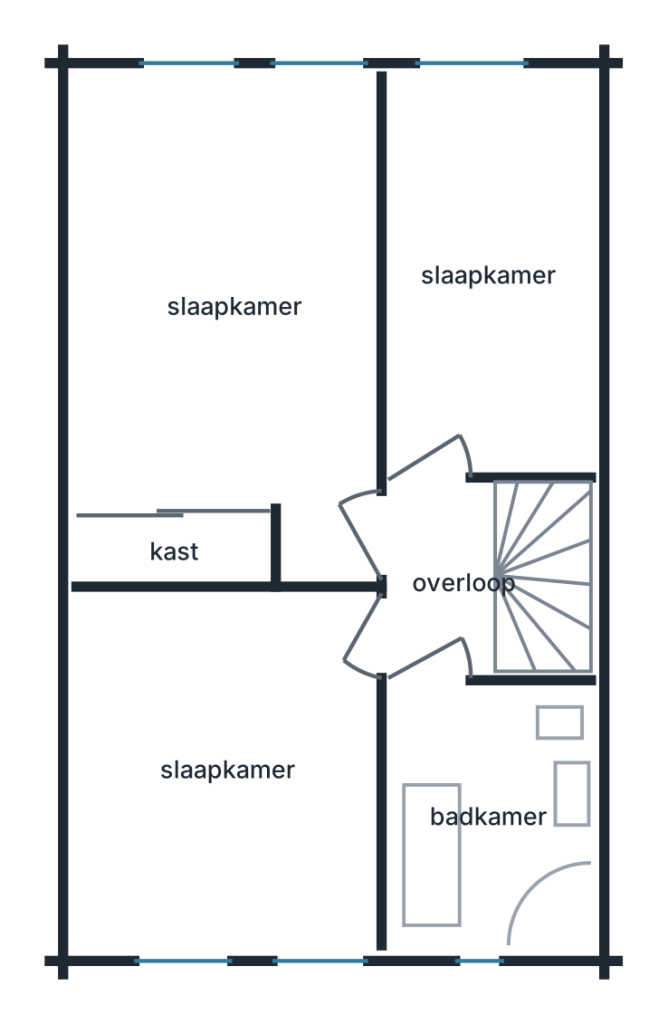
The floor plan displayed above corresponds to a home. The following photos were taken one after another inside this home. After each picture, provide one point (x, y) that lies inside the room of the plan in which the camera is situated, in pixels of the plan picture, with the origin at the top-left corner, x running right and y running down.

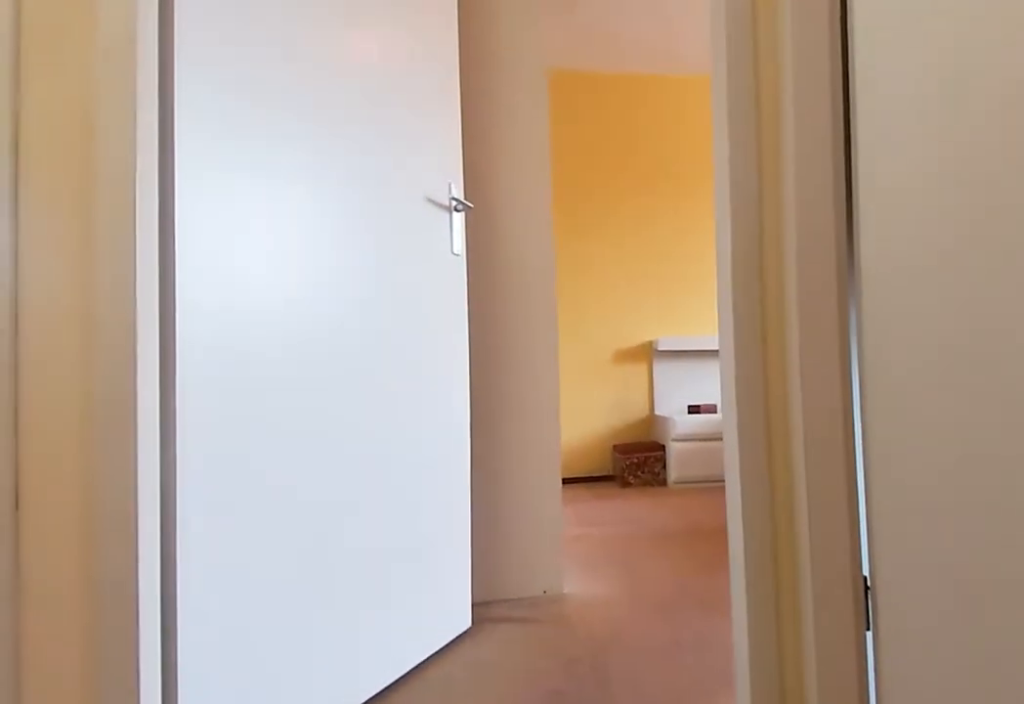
(444, 579)
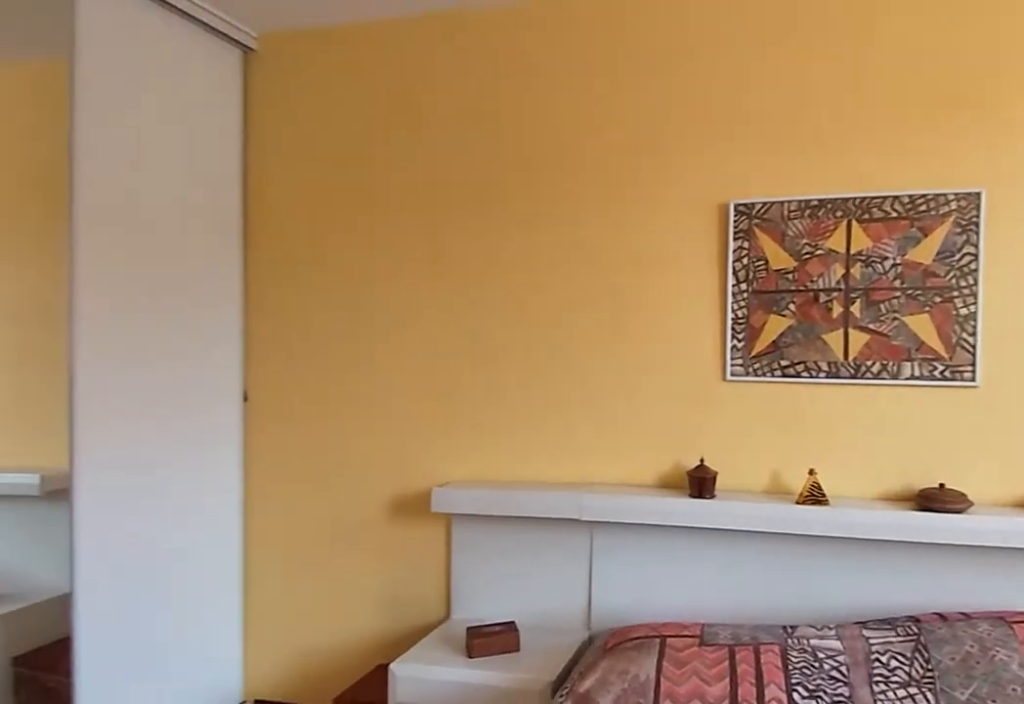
(185, 373)
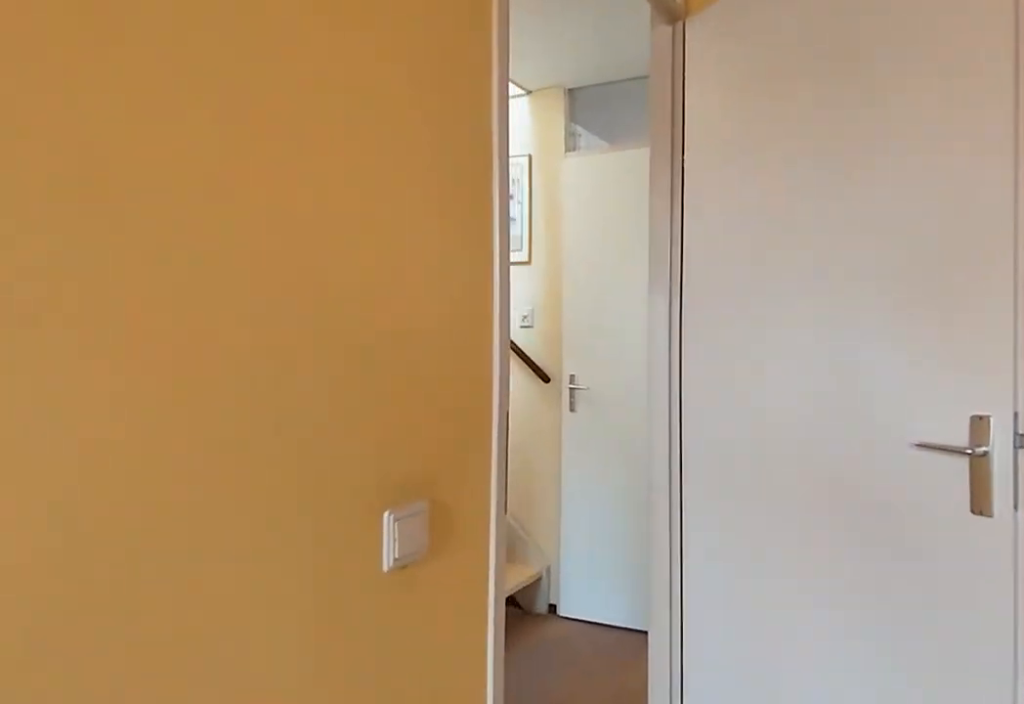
(185, 373)
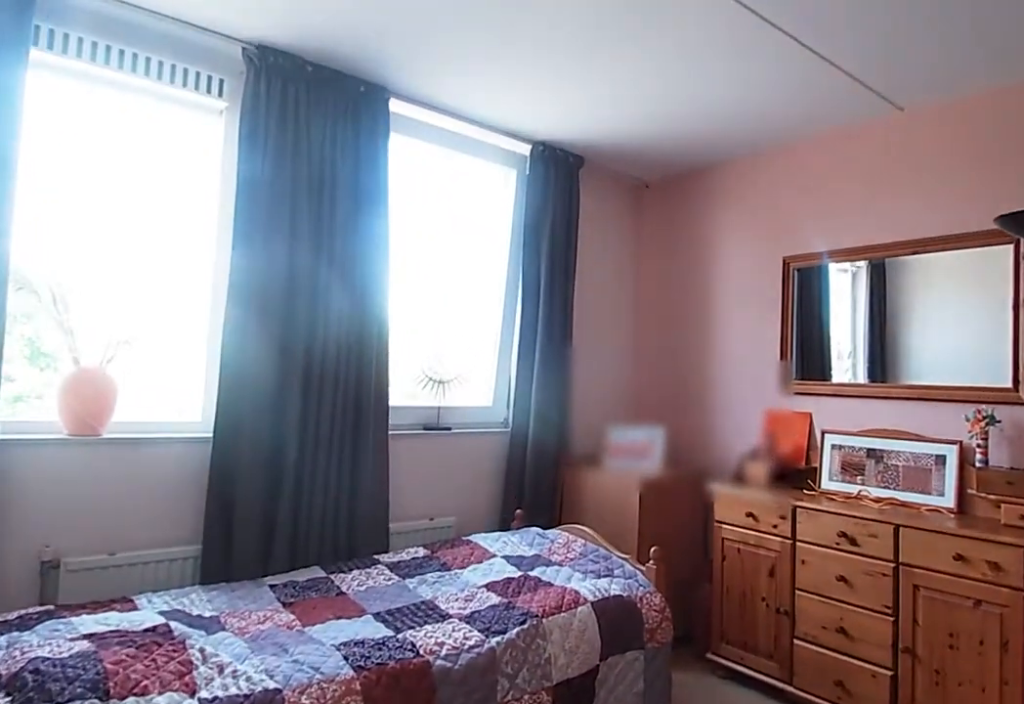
(226, 770)
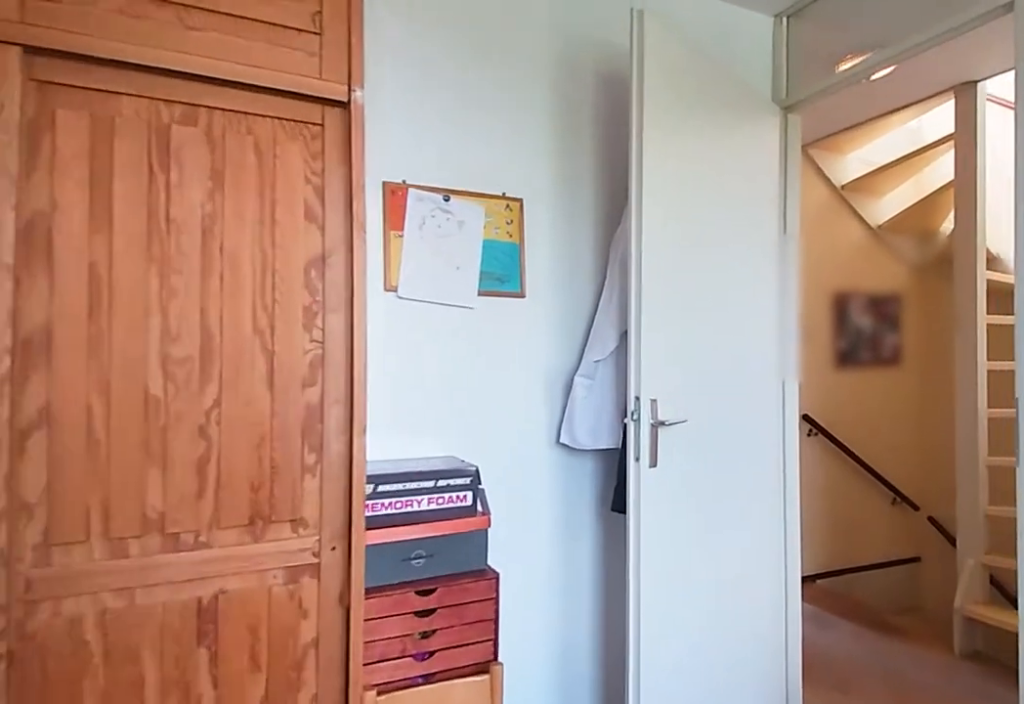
(228, 771)
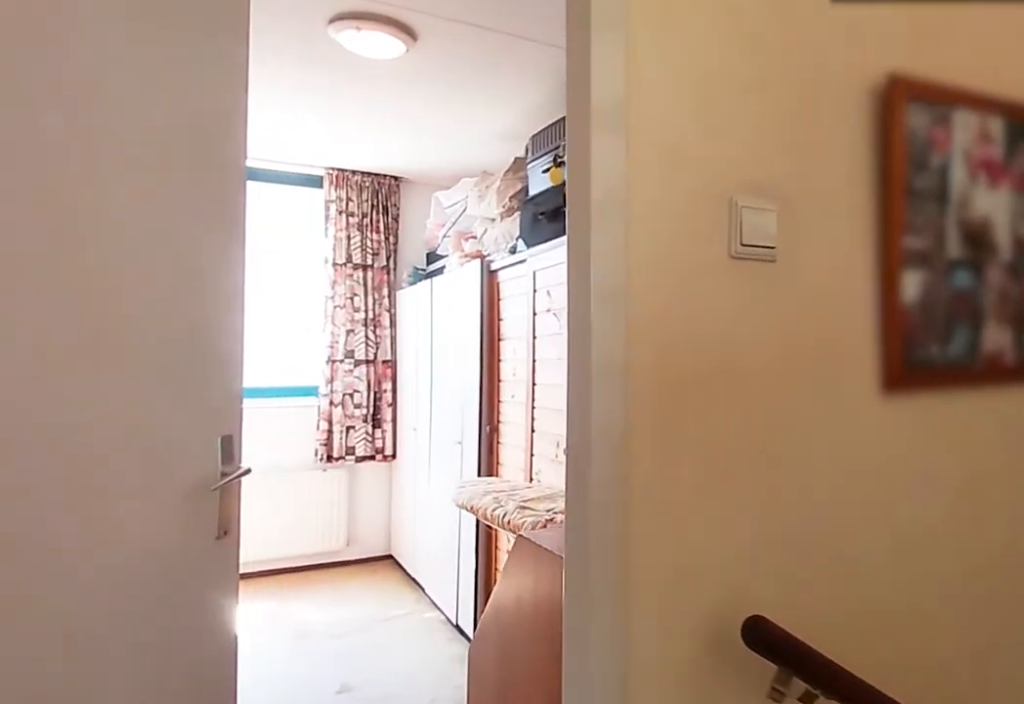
(444, 579)
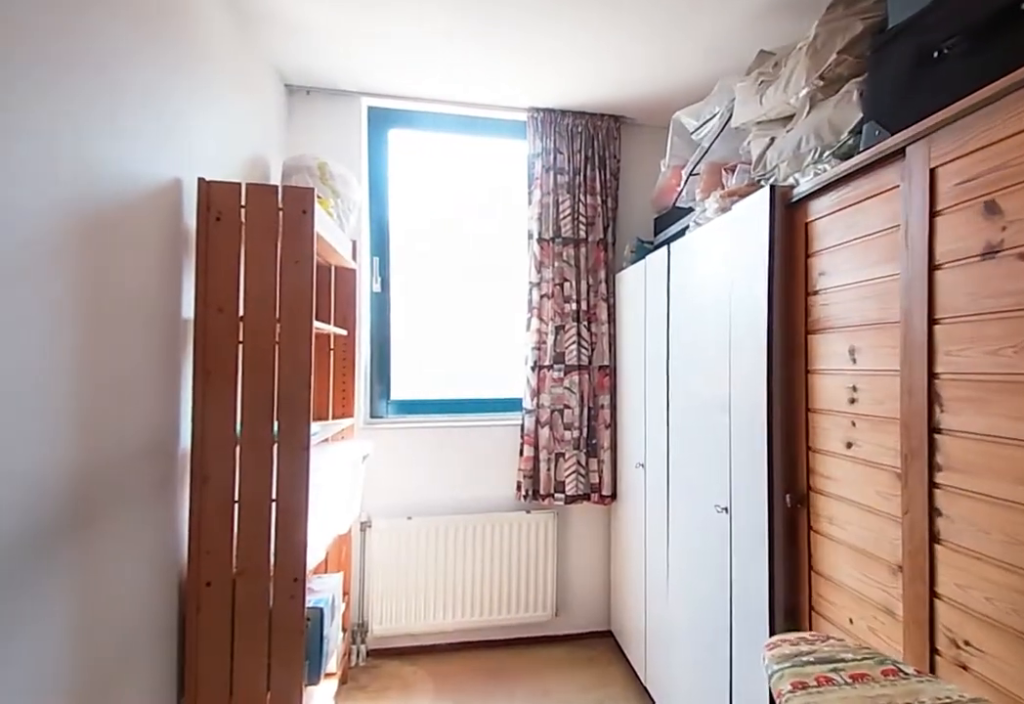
(488, 273)
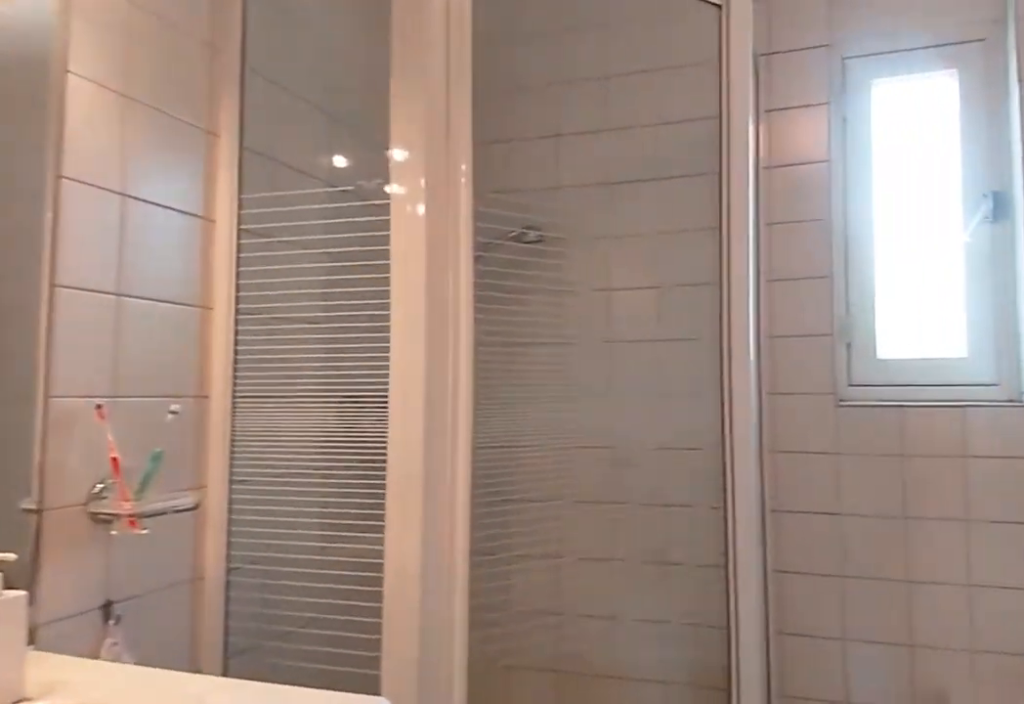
(489, 820)
